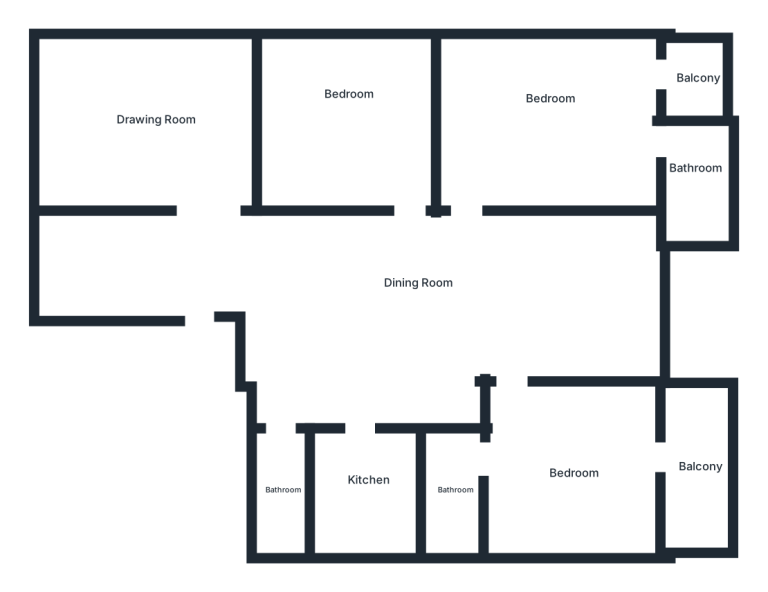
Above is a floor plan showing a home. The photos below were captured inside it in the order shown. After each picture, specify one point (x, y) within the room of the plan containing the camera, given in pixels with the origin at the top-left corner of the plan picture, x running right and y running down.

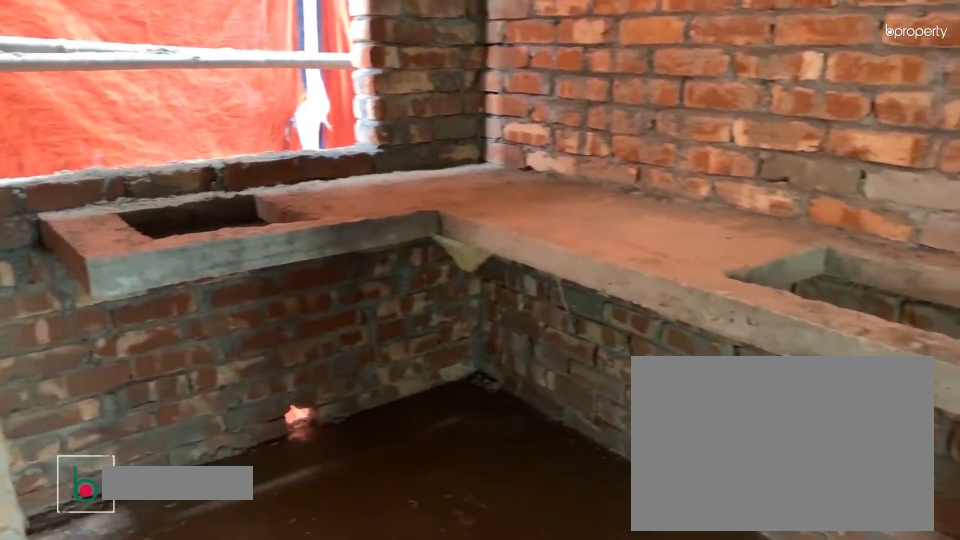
(375, 491)
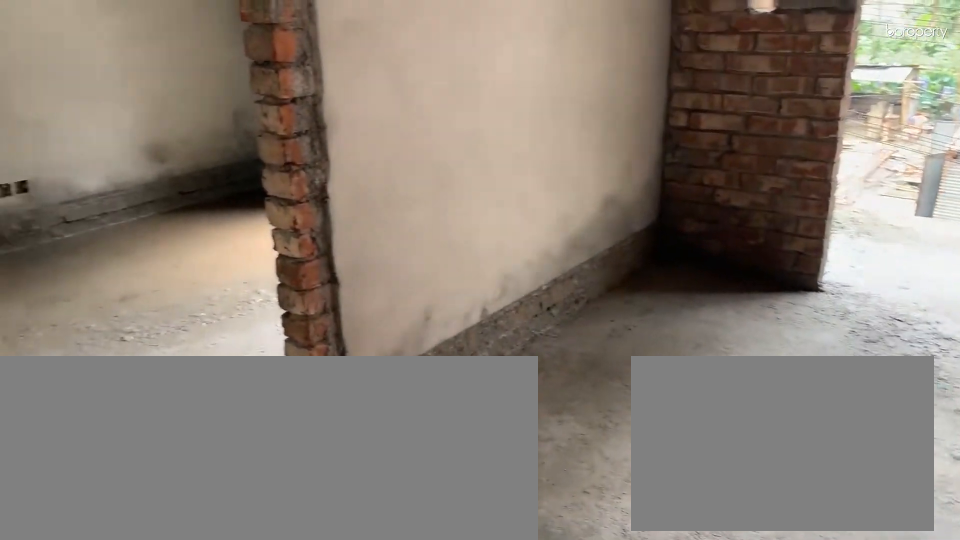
(574, 467)
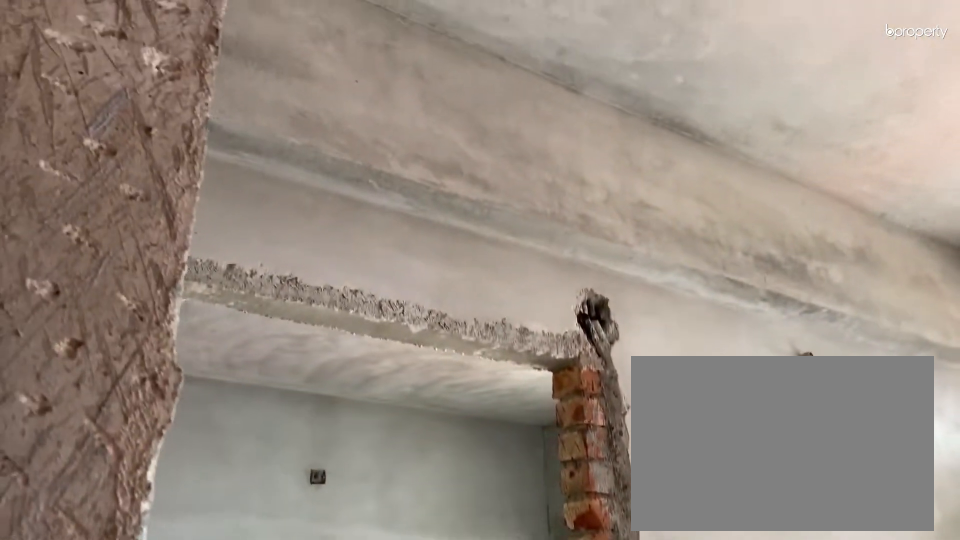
(574, 467)
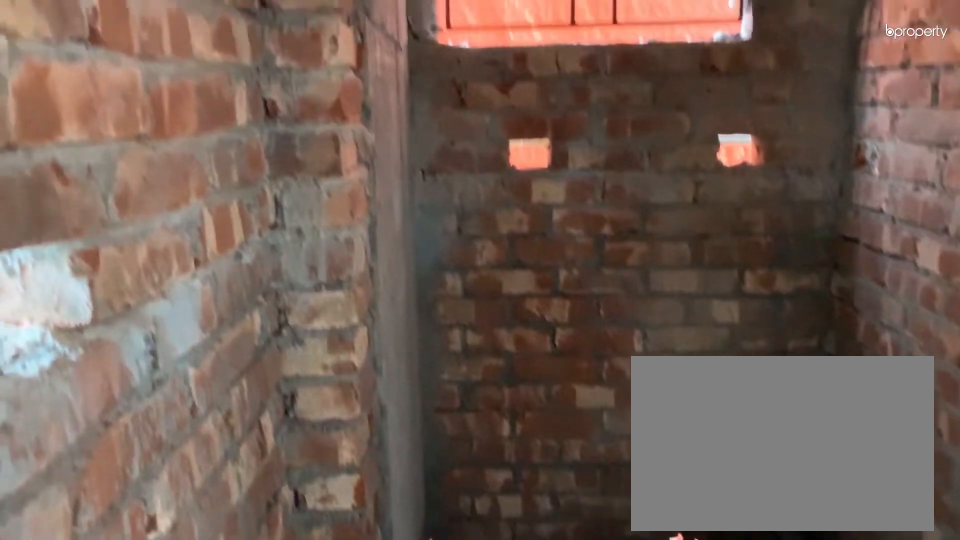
(455, 493)
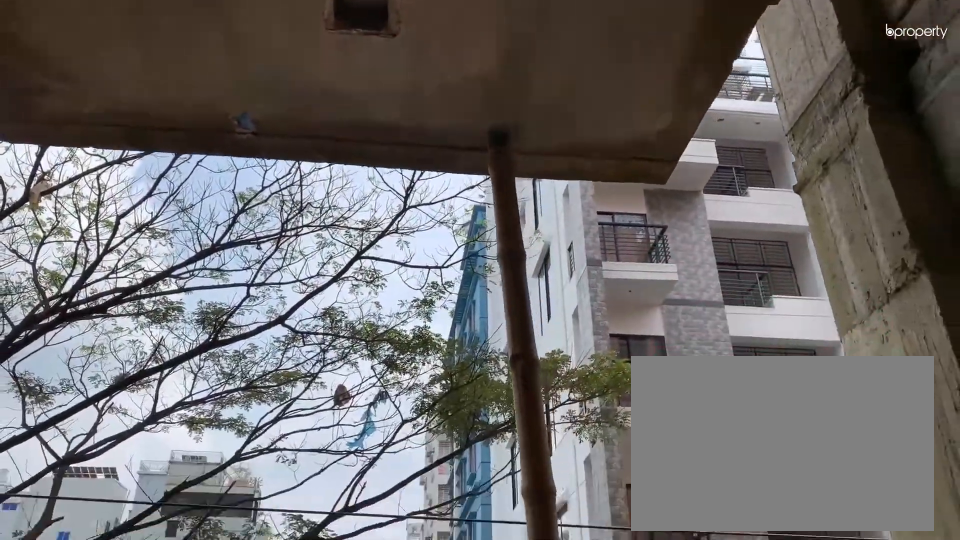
(698, 470)
